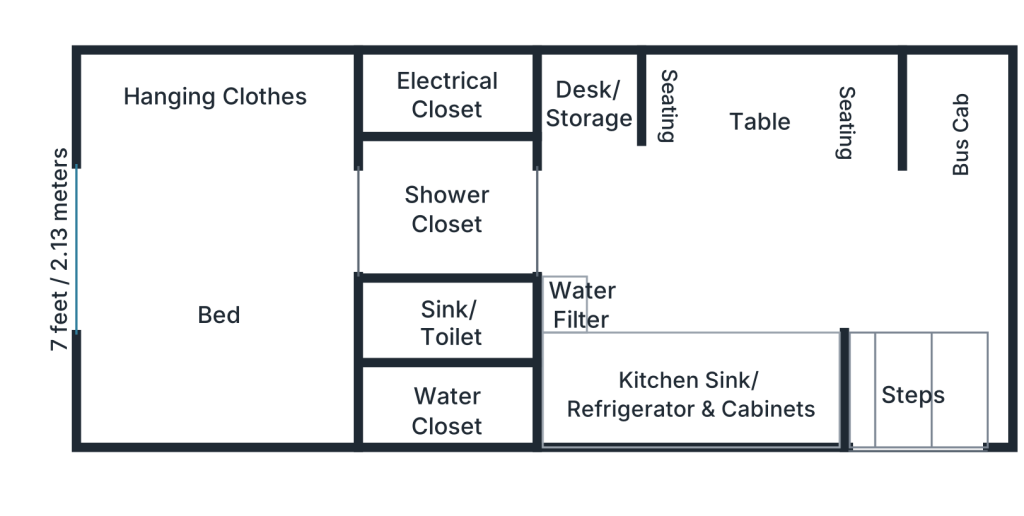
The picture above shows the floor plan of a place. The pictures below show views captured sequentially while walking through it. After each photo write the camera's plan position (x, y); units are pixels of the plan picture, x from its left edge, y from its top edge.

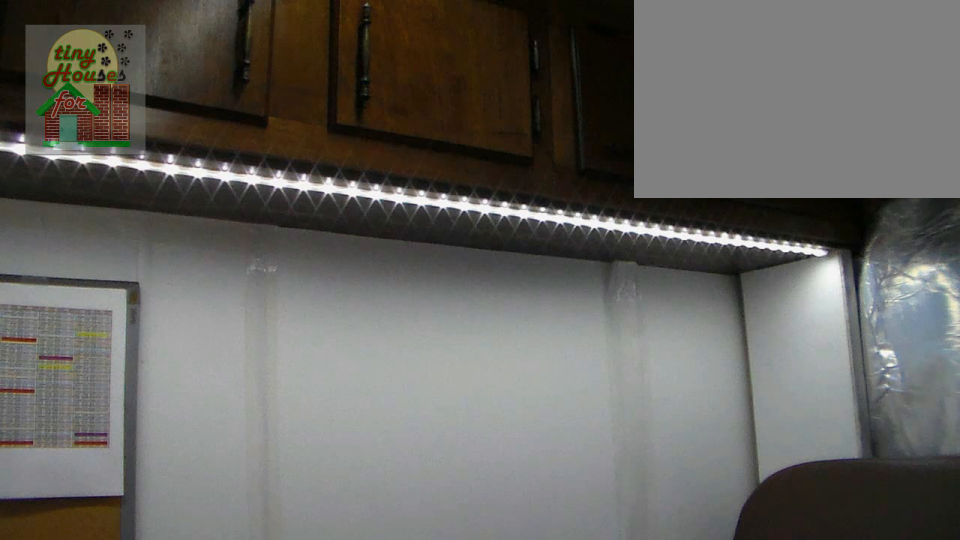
(683, 246)
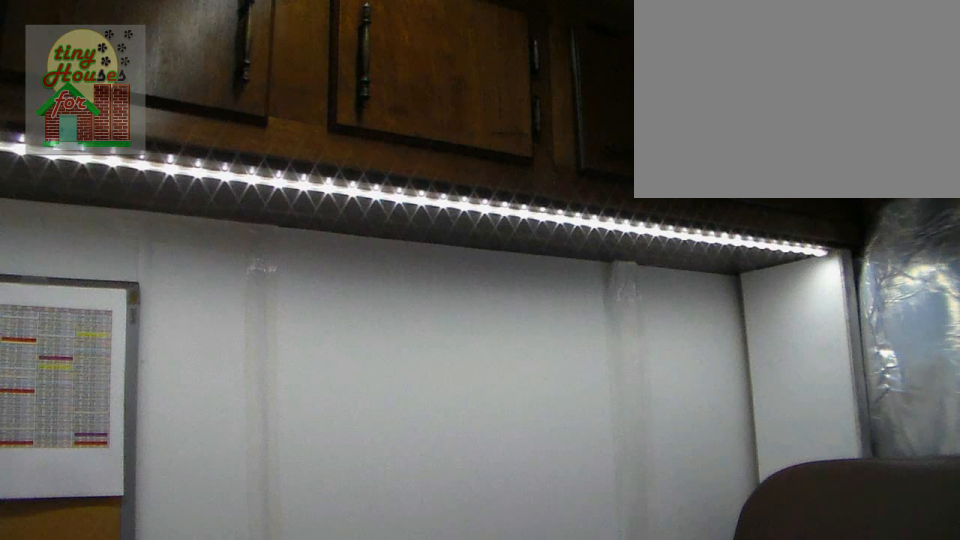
(683, 246)
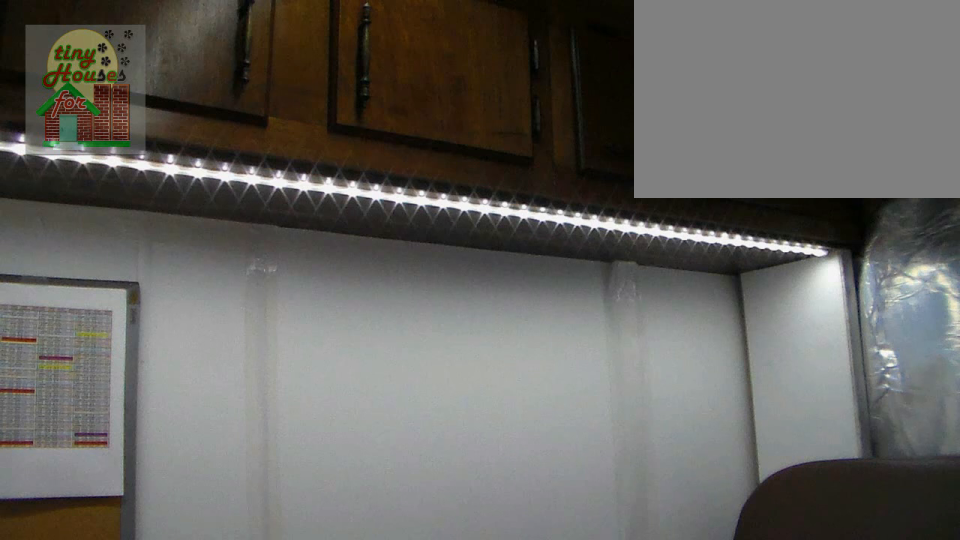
(683, 246)
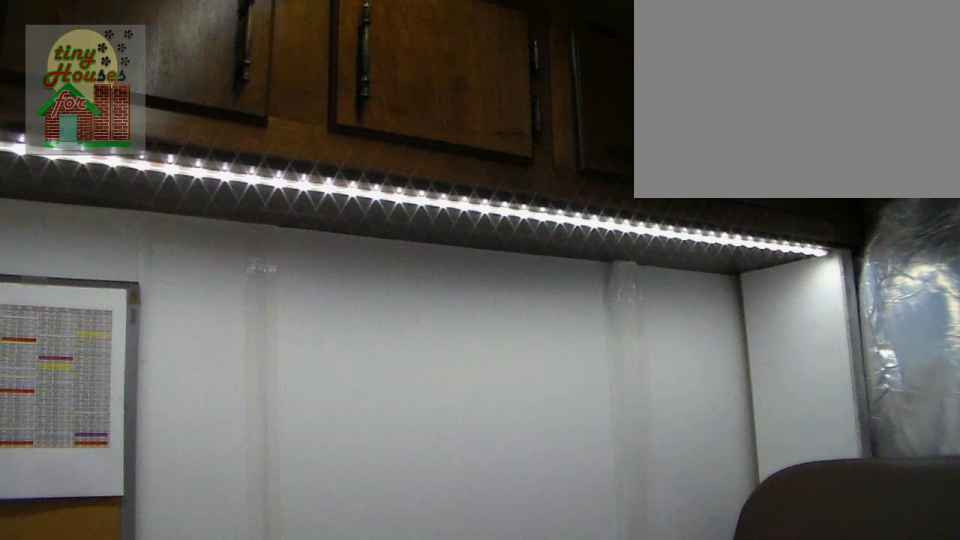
(673, 250)
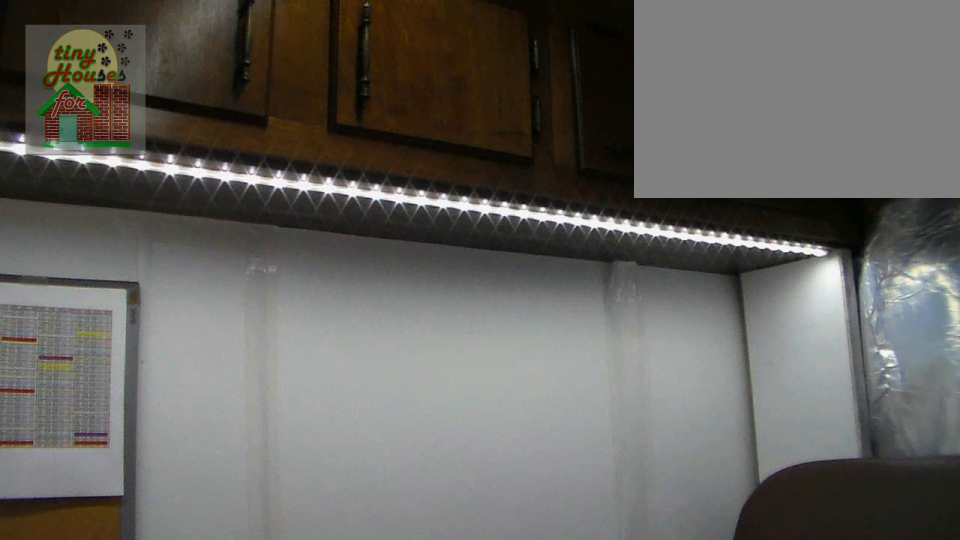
(673, 247)
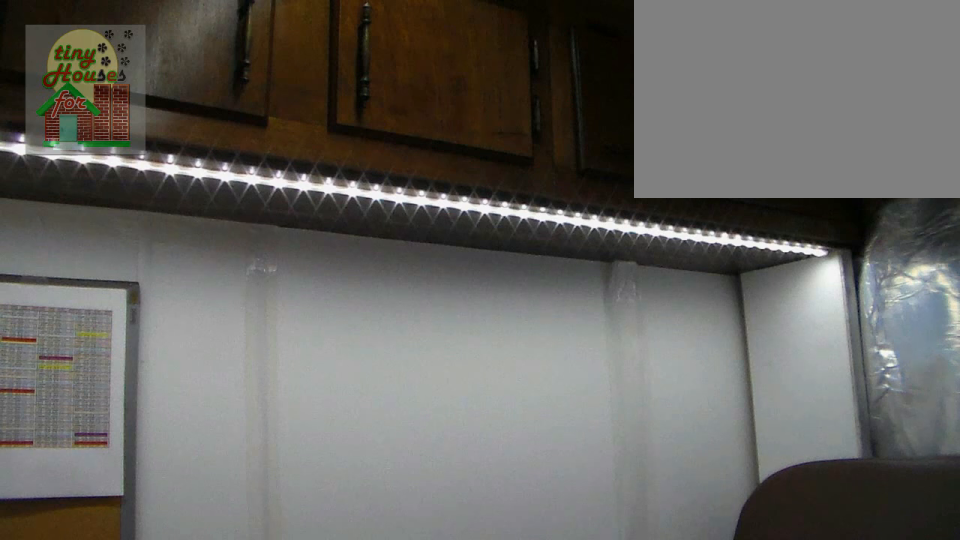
(683, 242)
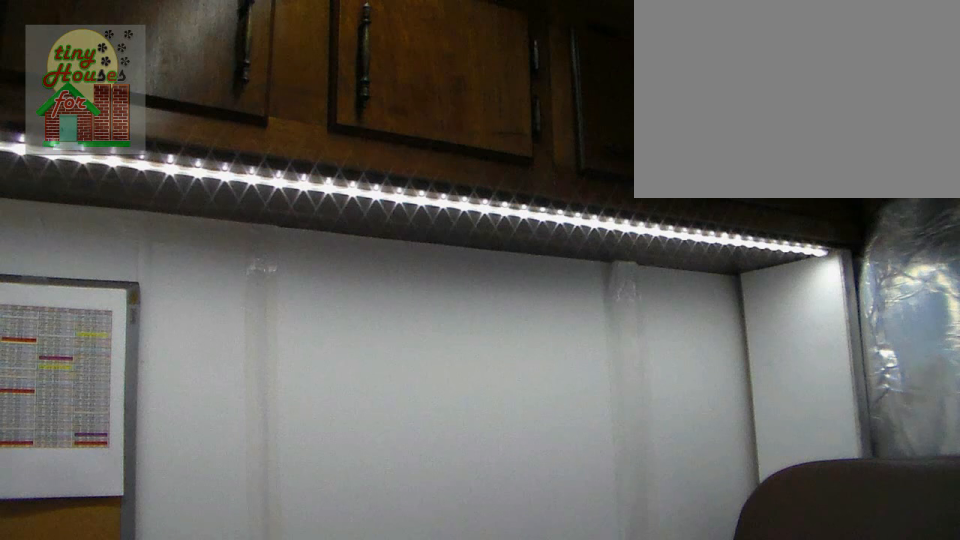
(681, 242)
